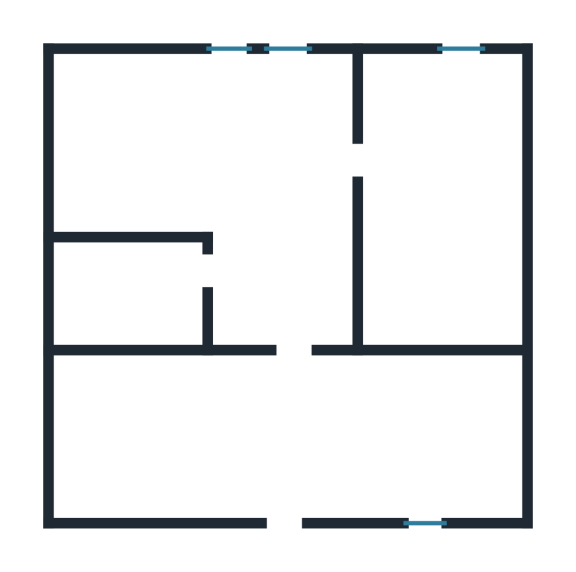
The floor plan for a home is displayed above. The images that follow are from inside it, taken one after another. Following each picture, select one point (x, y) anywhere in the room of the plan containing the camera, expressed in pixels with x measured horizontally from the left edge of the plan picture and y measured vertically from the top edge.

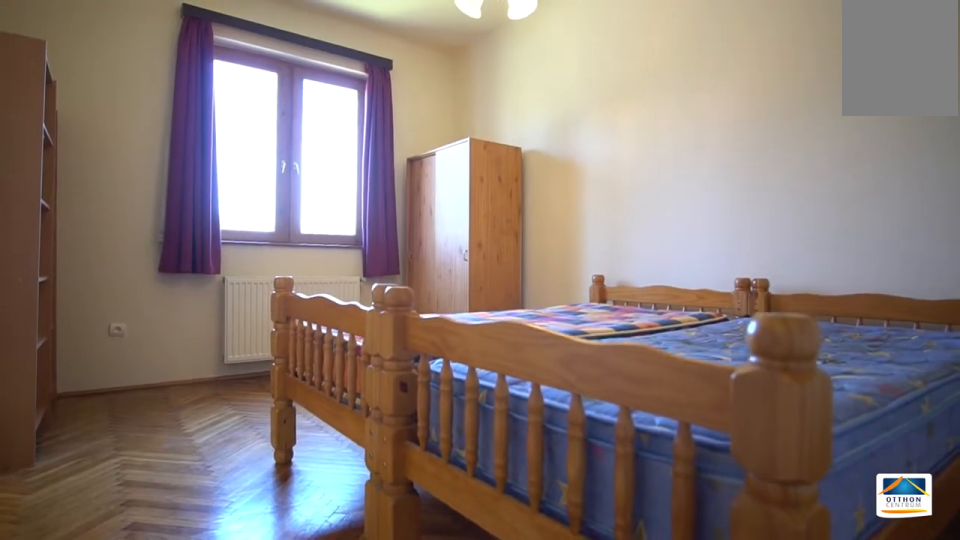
(444, 198)
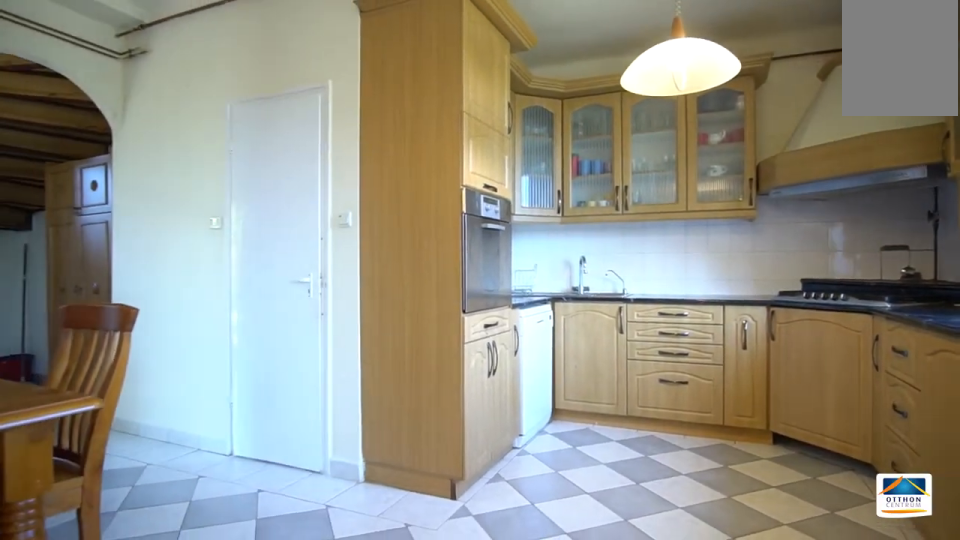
(299, 152)
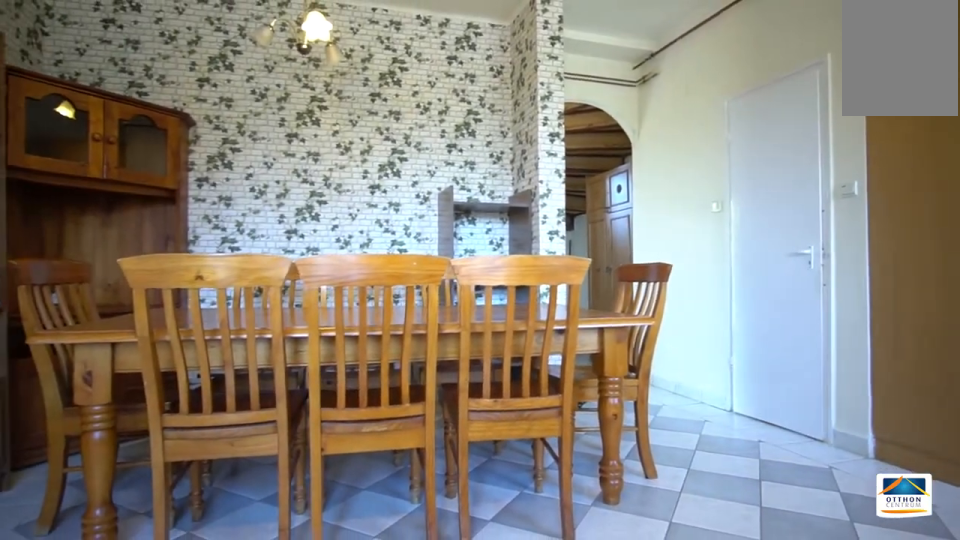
(302, 152)
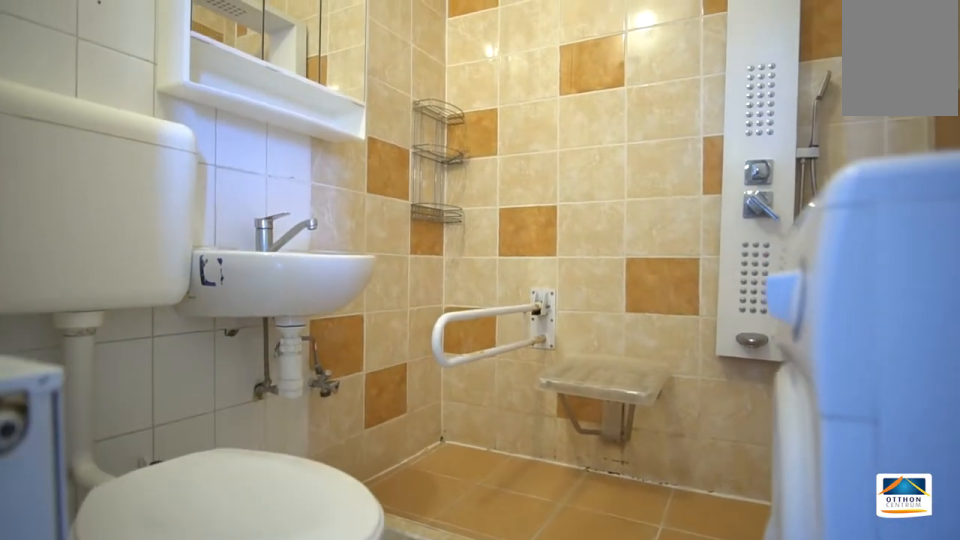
(139, 297)
